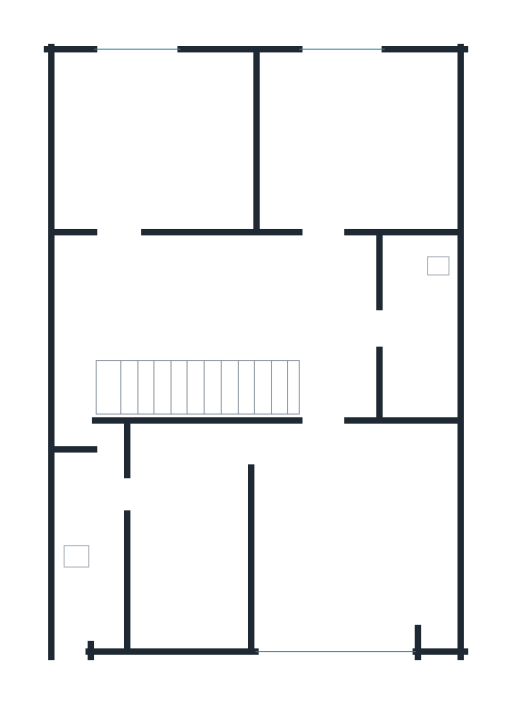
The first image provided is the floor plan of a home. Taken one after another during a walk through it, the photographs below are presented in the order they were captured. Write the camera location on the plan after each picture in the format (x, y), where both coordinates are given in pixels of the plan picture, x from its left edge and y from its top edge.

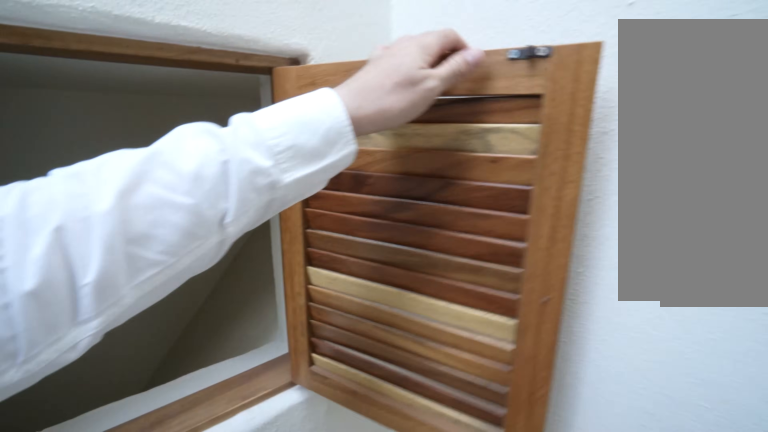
(80, 383)
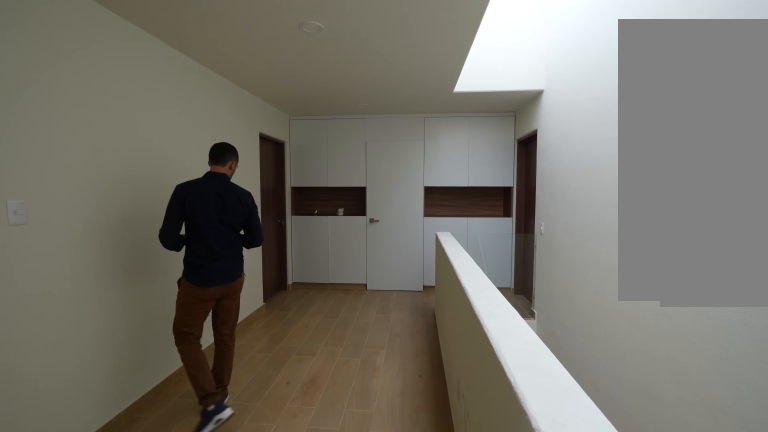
(72, 361)
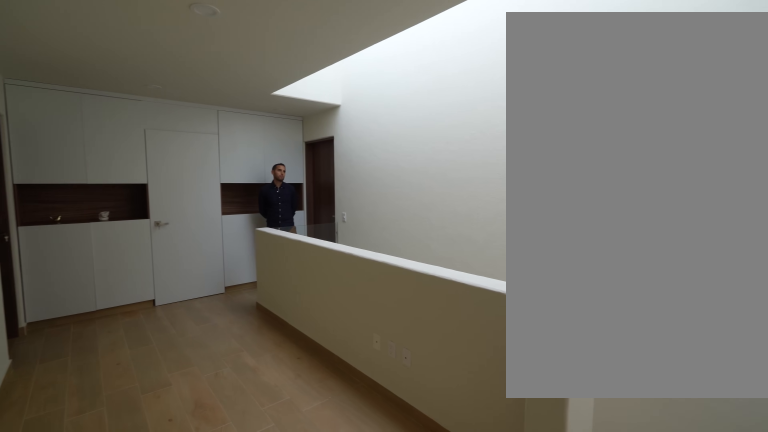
(67, 309)
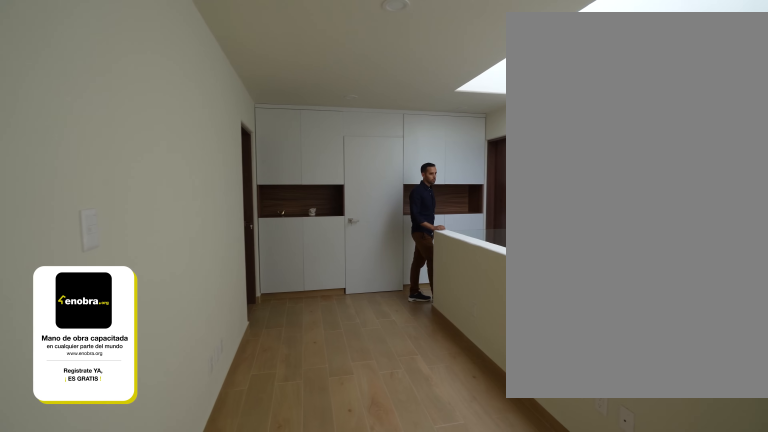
(88, 287)
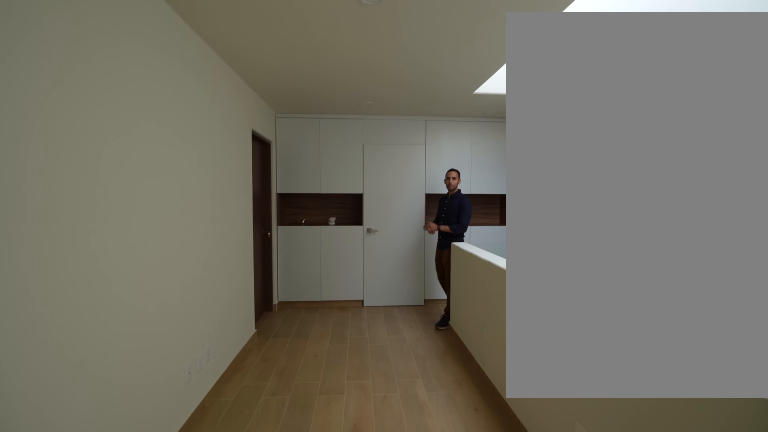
(94, 338)
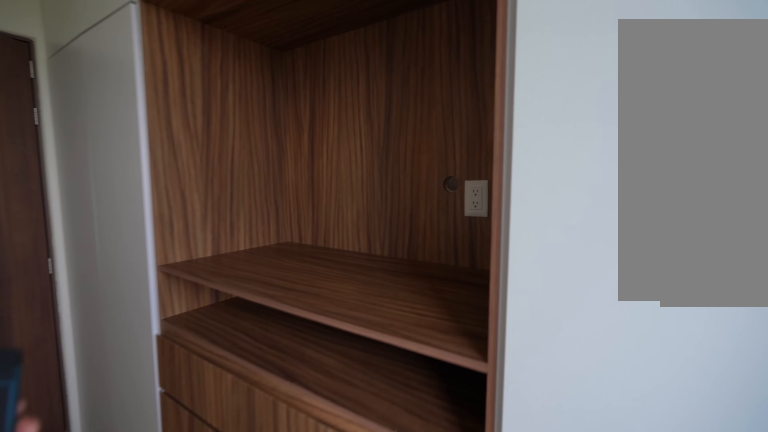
(389, 94)
